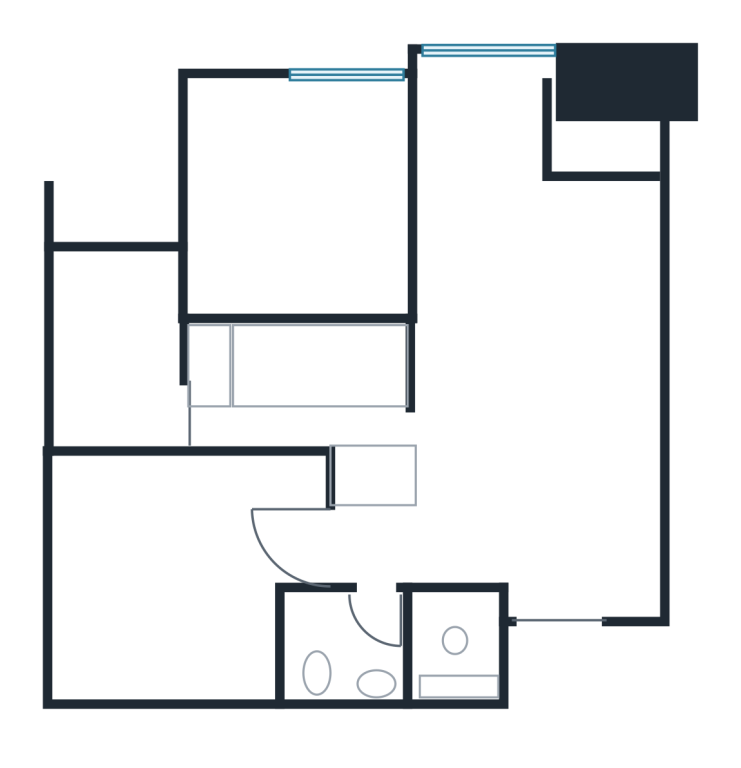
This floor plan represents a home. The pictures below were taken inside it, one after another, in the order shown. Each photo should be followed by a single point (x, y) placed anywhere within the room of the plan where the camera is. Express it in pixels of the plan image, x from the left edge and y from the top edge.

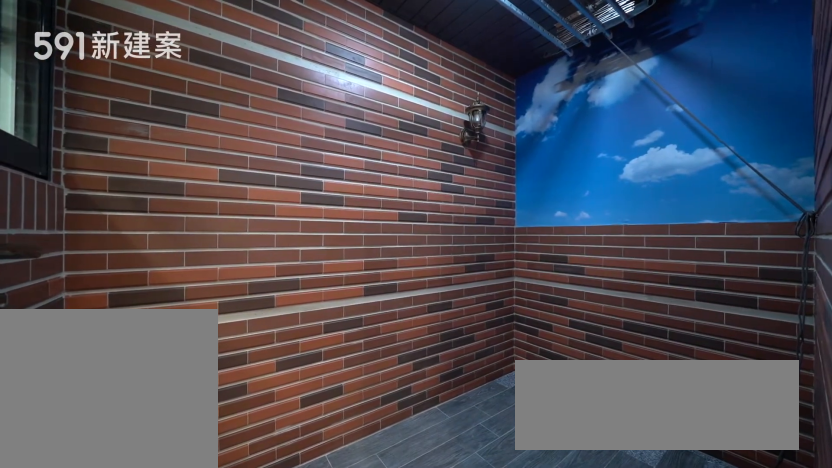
(113, 340)
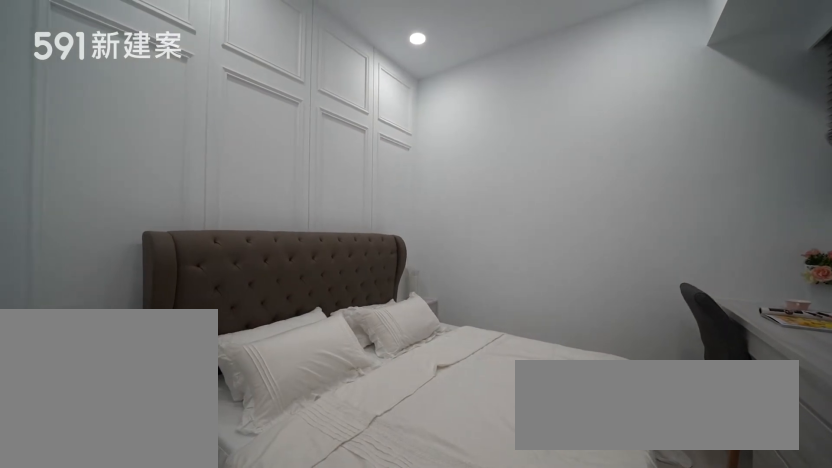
(173, 574)
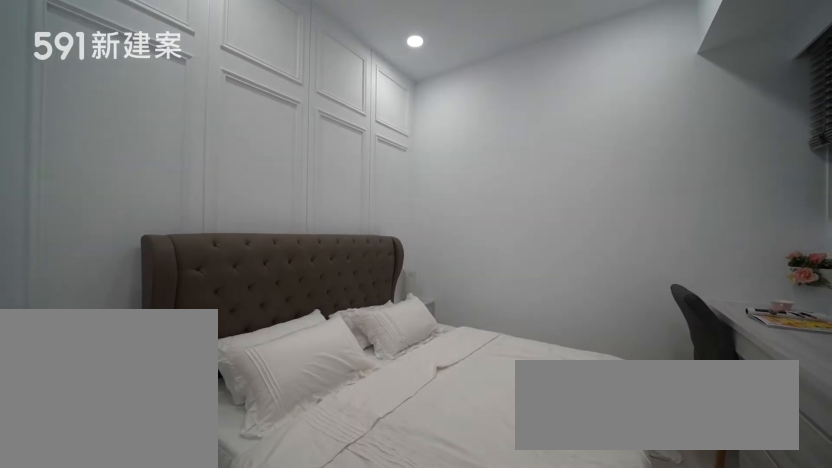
(173, 574)
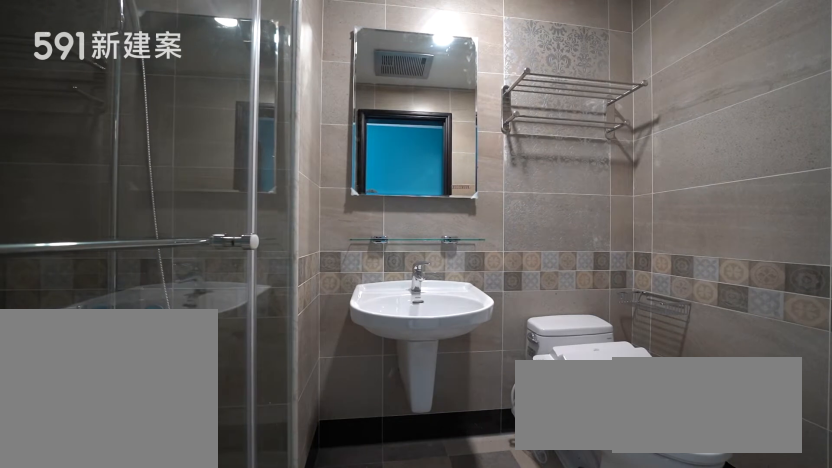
(394, 646)
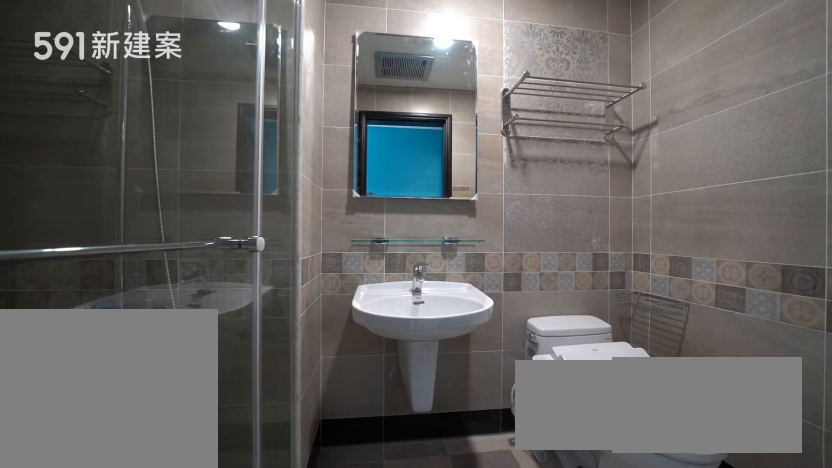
(394, 646)
